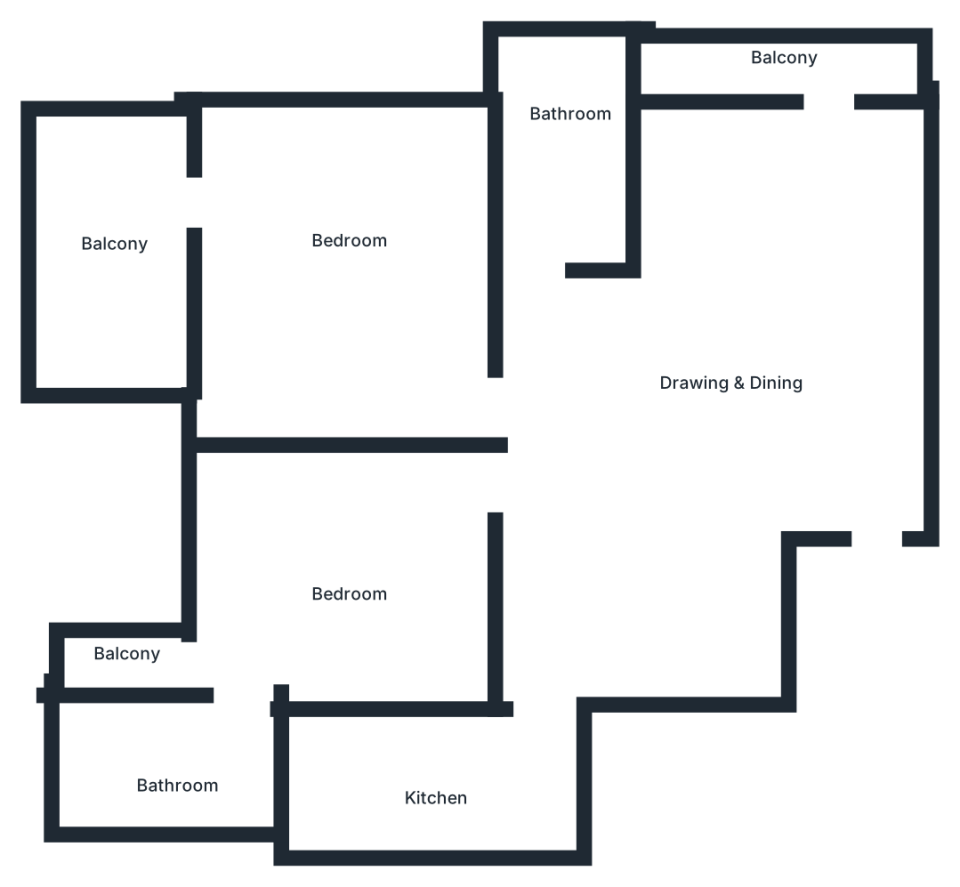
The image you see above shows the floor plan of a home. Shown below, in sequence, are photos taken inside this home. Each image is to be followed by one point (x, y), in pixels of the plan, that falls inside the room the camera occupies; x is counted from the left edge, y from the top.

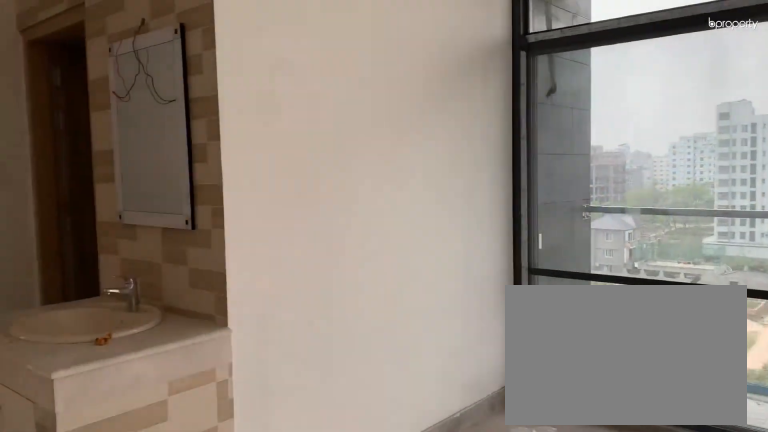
(737, 379)
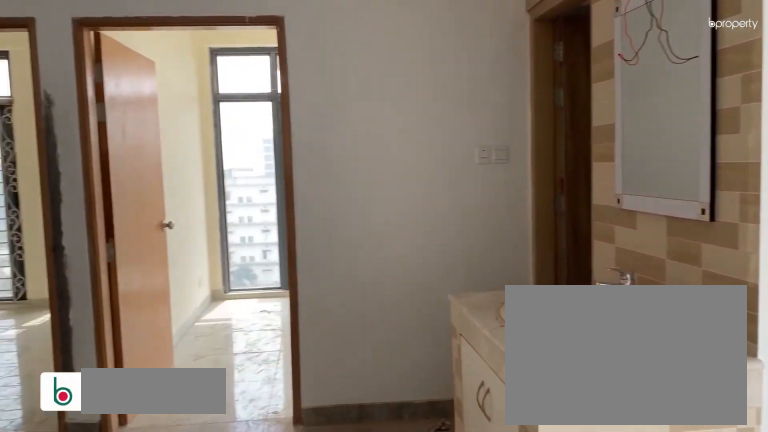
(737, 379)
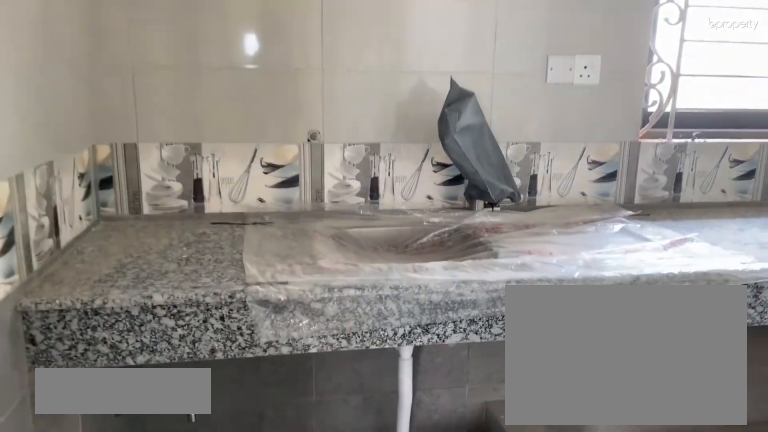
(455, 774)
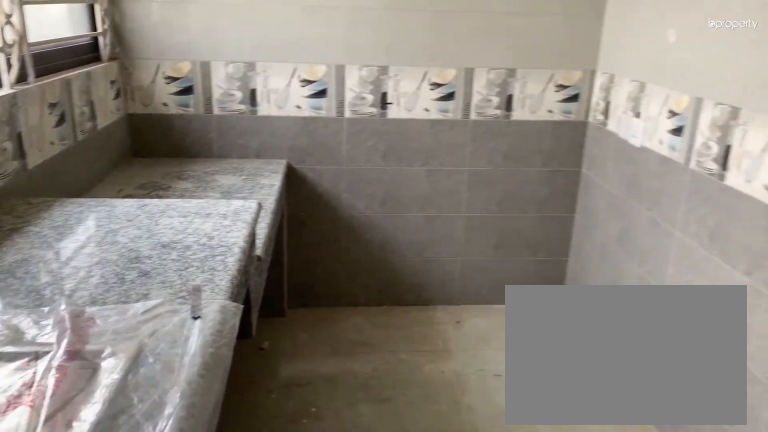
(455, 774)
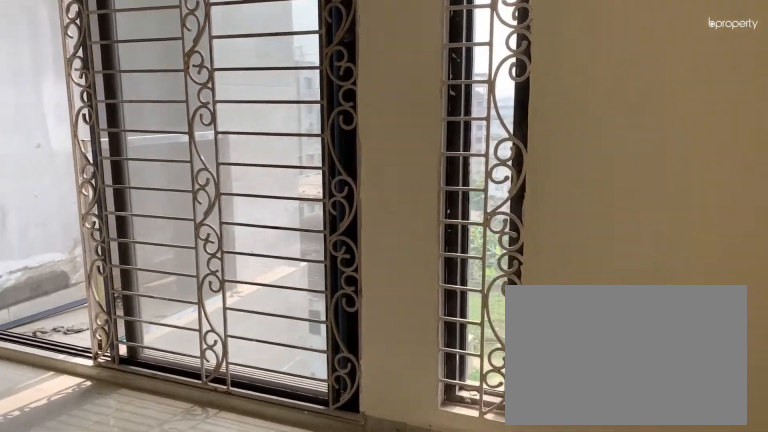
(354, 561)
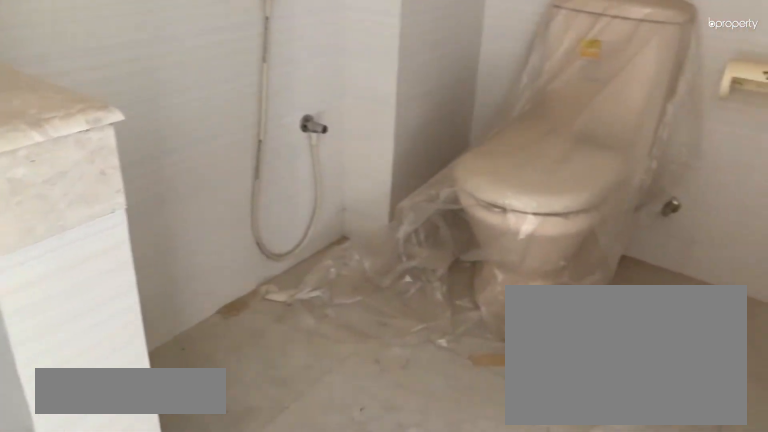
(172, 767)
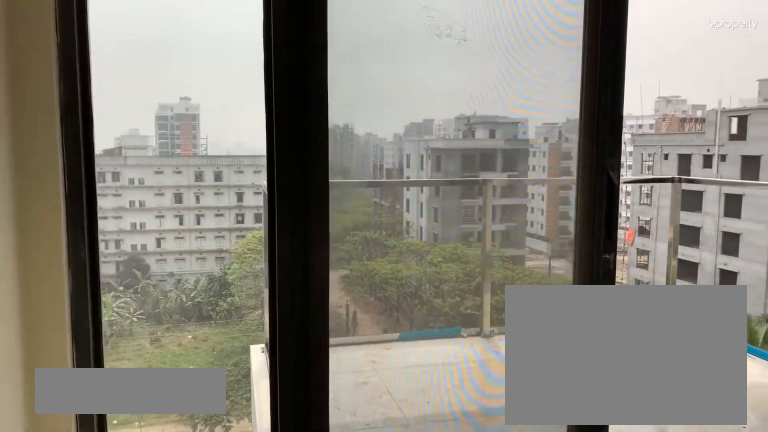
(348, 249)
